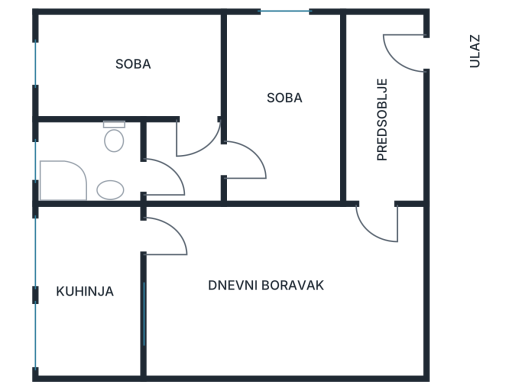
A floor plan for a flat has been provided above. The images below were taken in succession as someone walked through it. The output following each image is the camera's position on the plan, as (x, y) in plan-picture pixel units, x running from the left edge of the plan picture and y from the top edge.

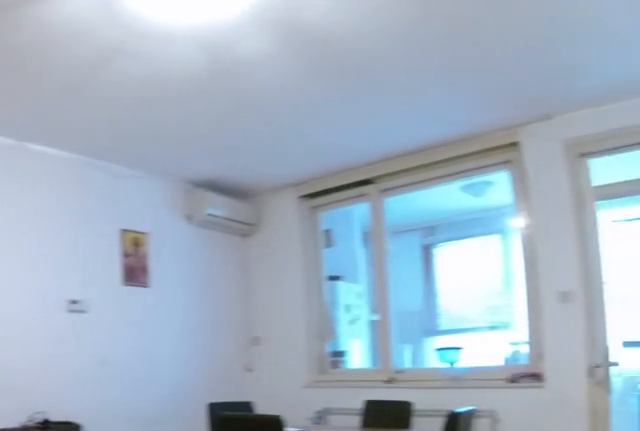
(401, 212)
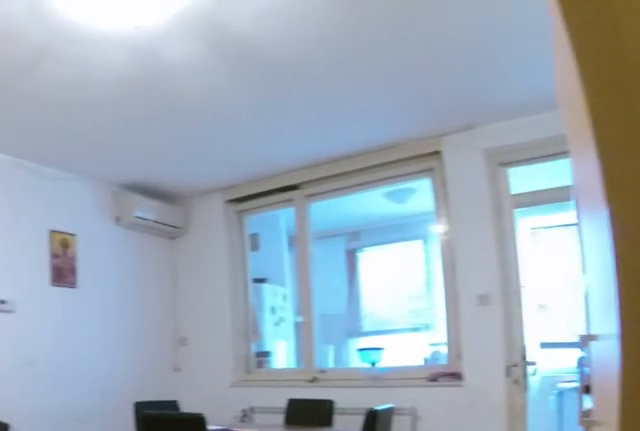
(404, 223)
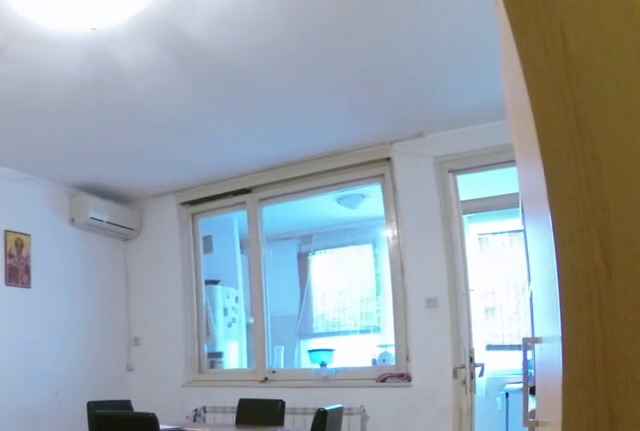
(406, 242)
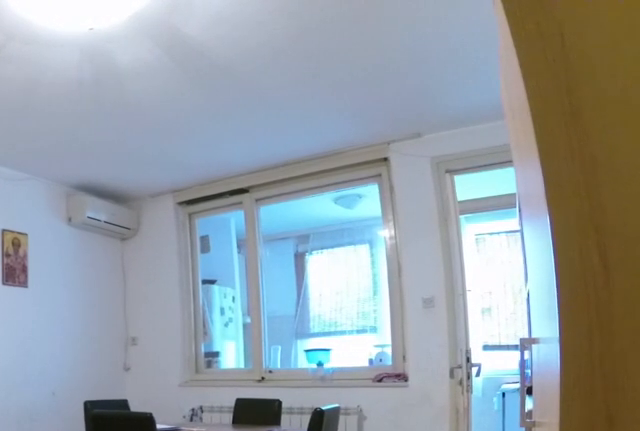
(407, 246)
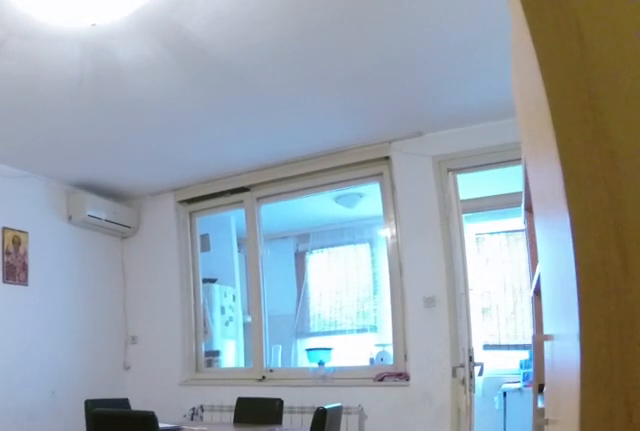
(407, 250)
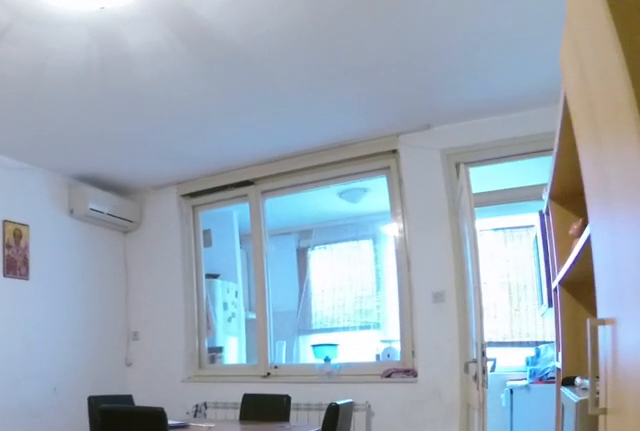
(409, 258)
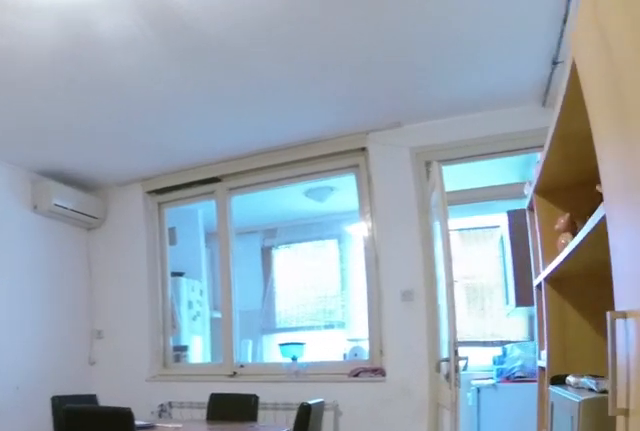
(410, 262)
